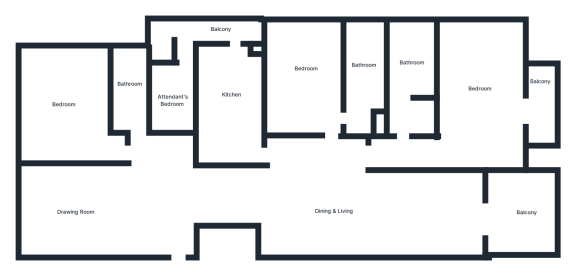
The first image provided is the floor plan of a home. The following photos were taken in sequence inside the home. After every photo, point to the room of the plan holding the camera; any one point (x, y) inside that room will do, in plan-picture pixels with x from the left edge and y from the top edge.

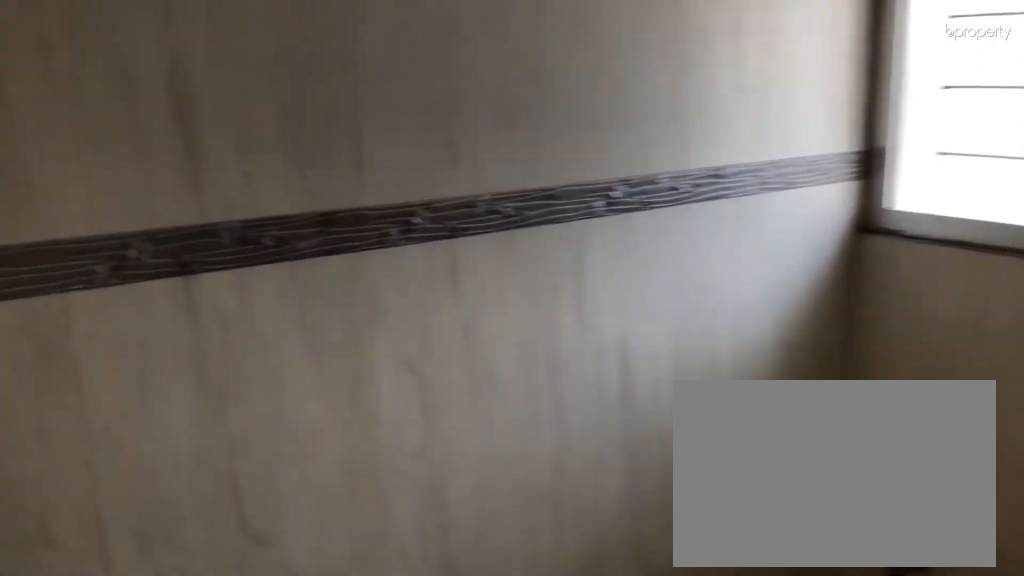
(127, 86)
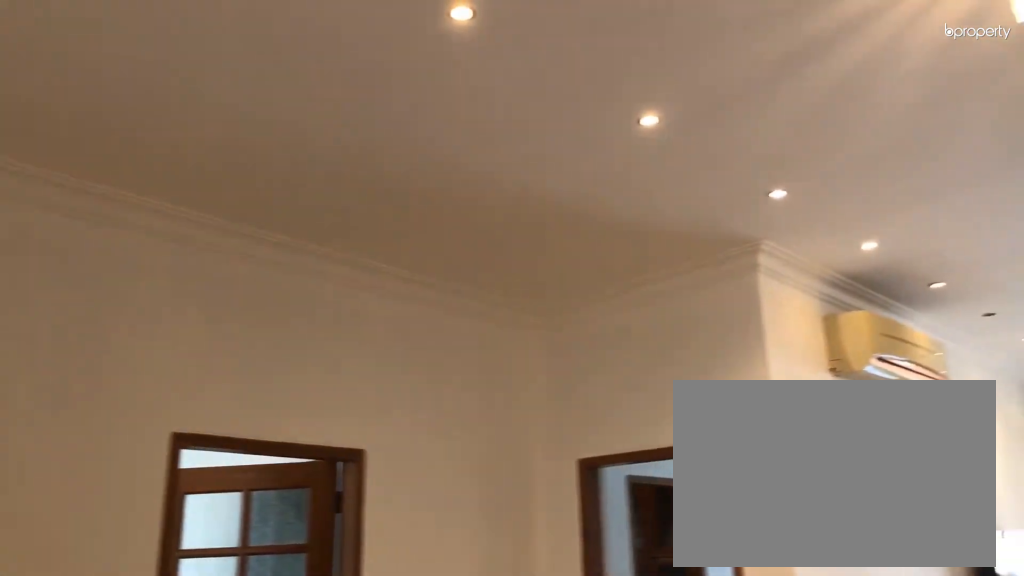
(316, 195)
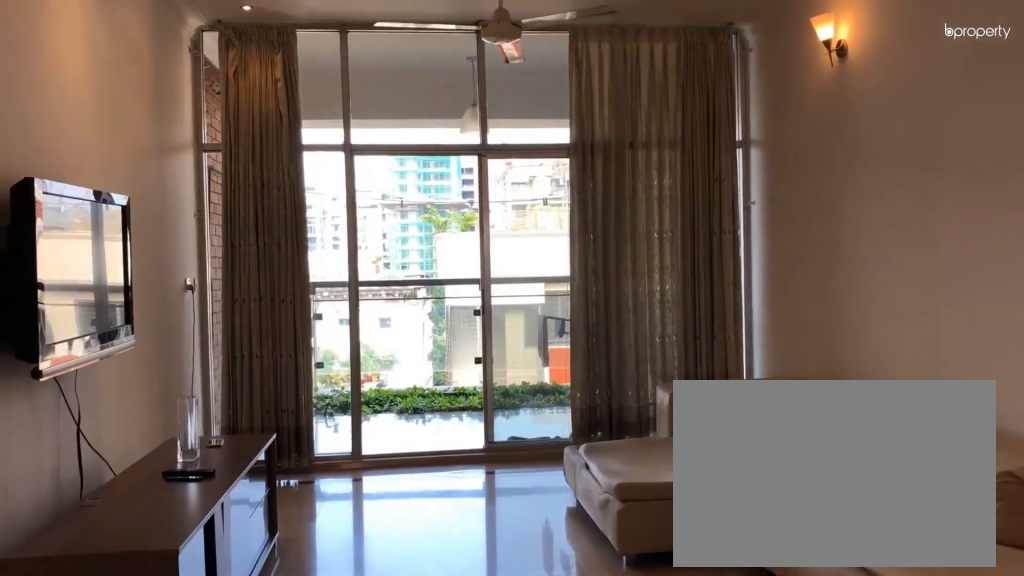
(414, 209)
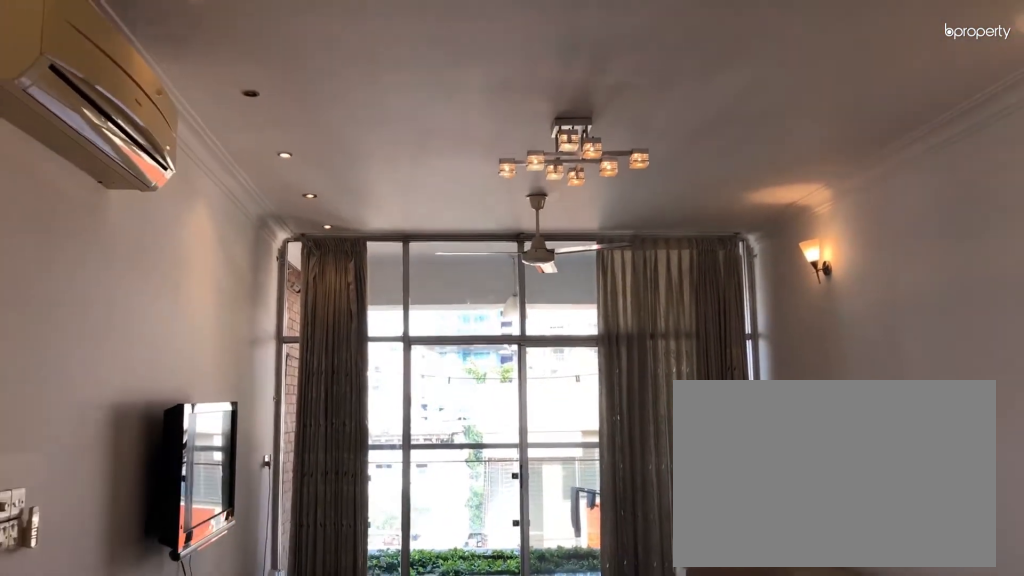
(414, 209)
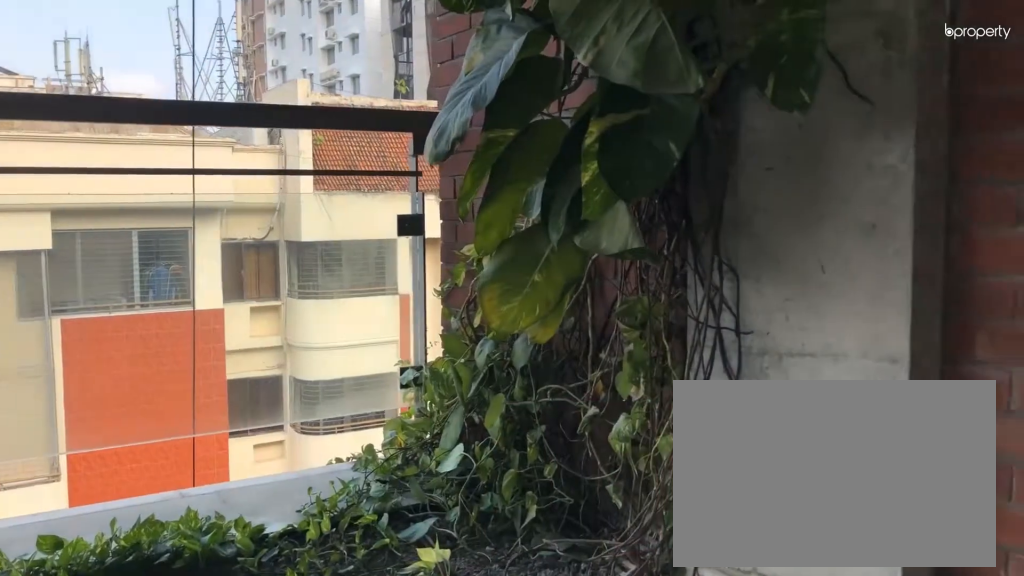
(523, 209)
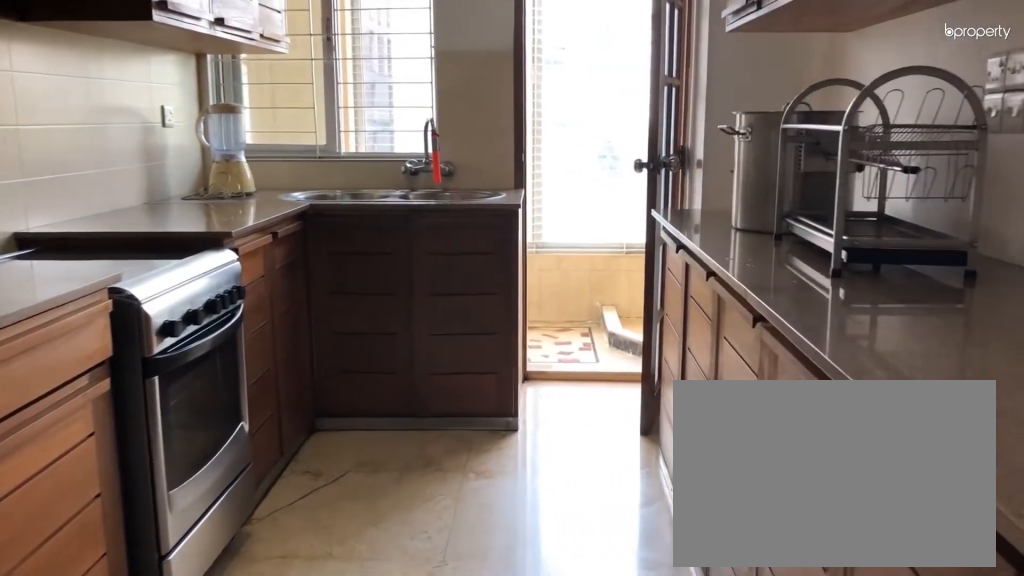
(227, 104)
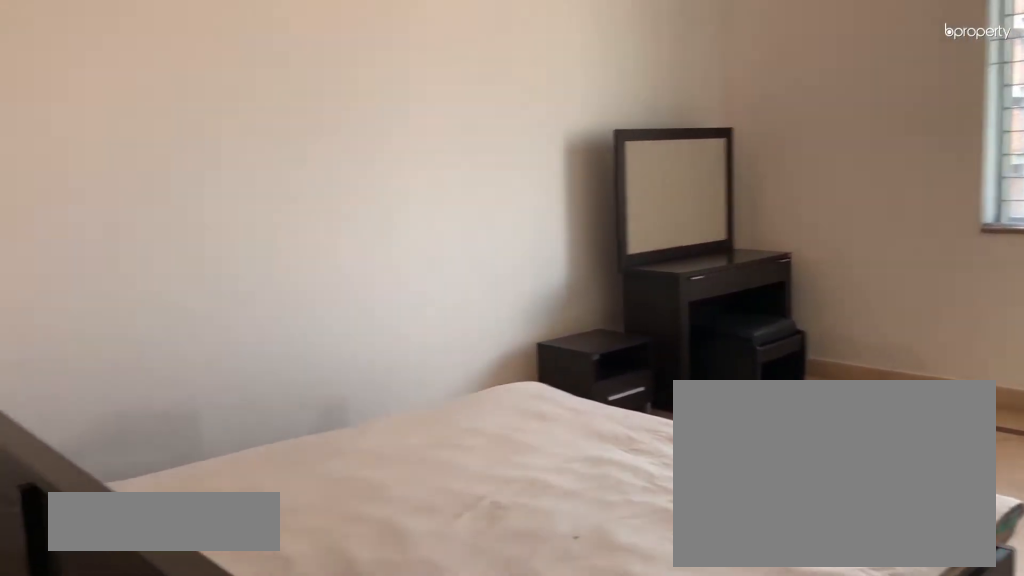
(303, 71)
